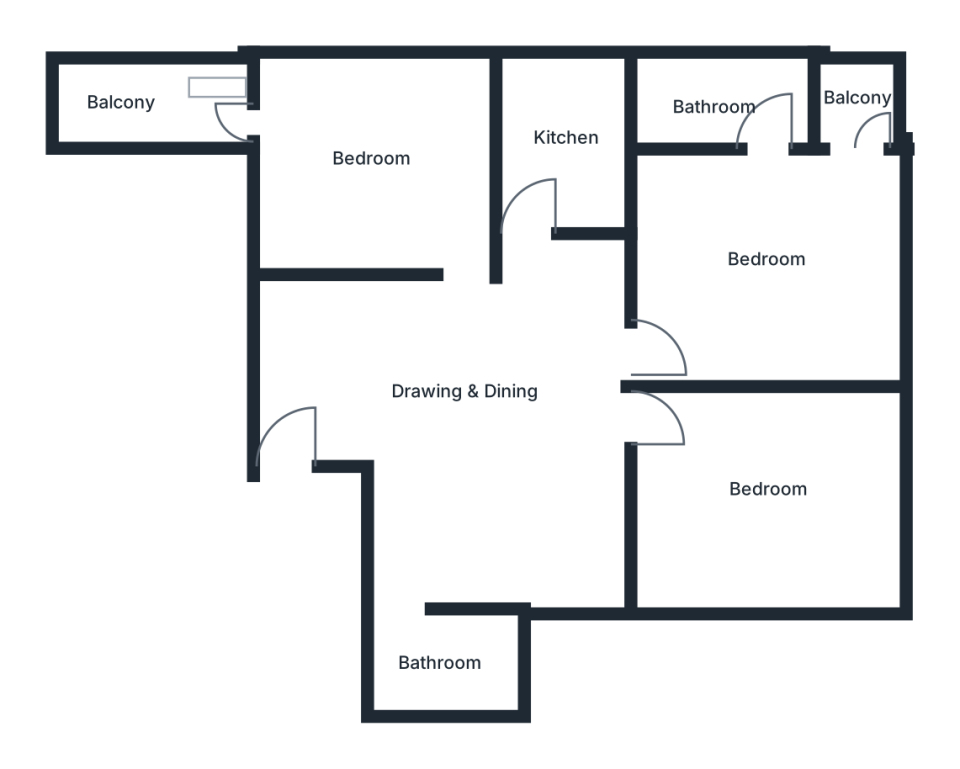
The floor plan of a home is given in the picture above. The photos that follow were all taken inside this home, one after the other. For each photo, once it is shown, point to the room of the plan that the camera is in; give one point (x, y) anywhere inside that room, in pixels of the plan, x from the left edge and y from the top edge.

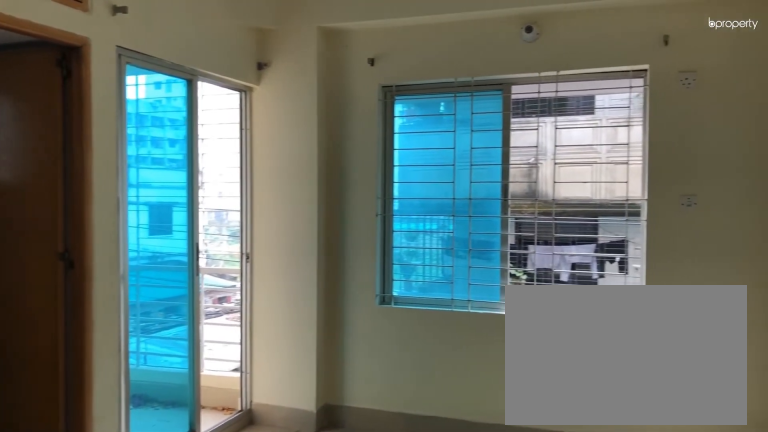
(770, 256)
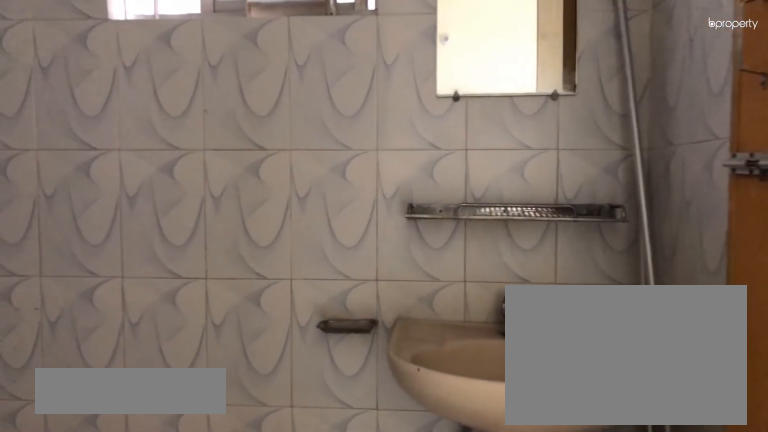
(713, 110)
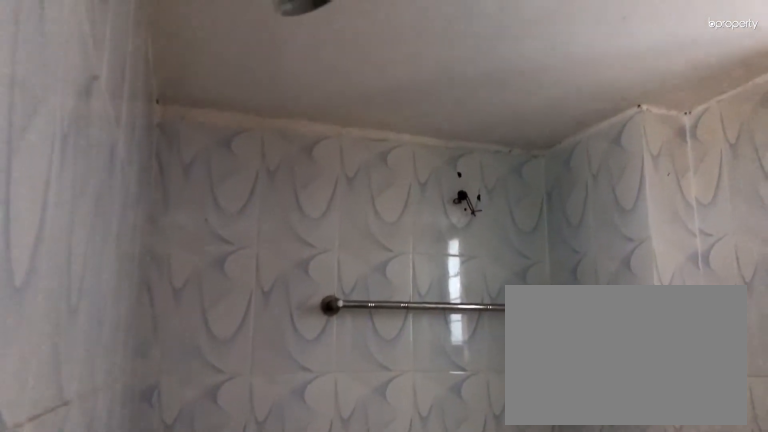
(713, 110)
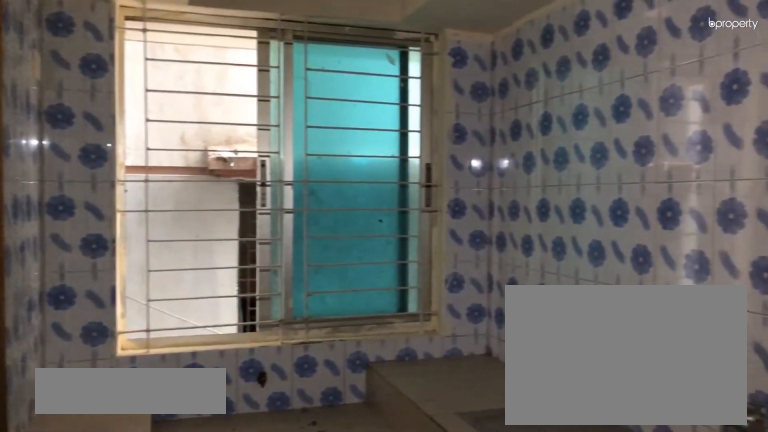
(567, 131)
